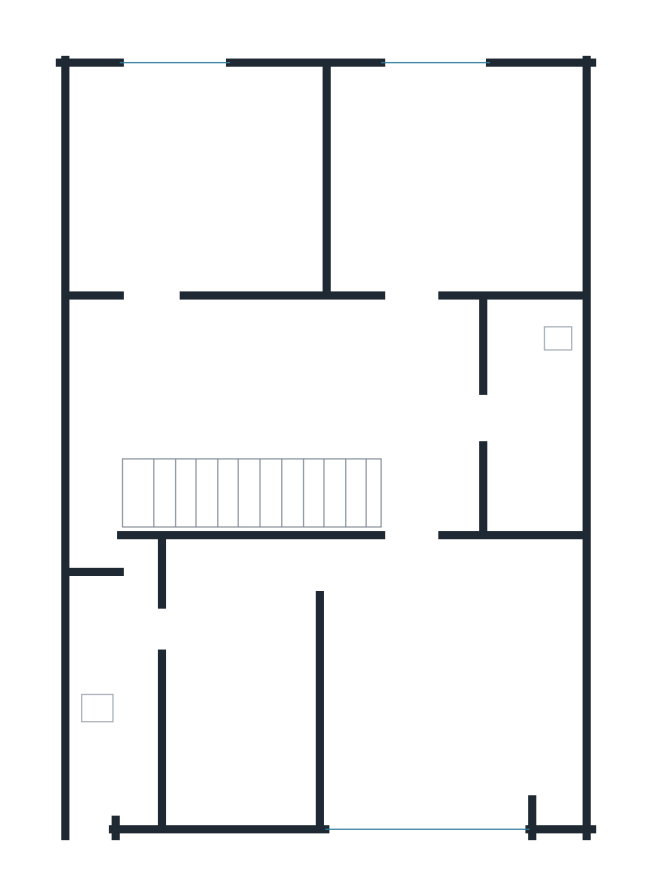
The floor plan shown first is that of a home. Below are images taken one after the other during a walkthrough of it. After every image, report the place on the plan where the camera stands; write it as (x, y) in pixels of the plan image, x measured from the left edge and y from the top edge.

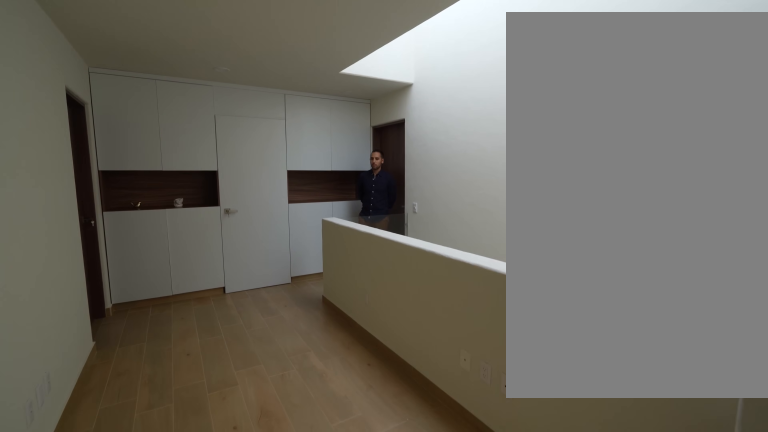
(86, 386)
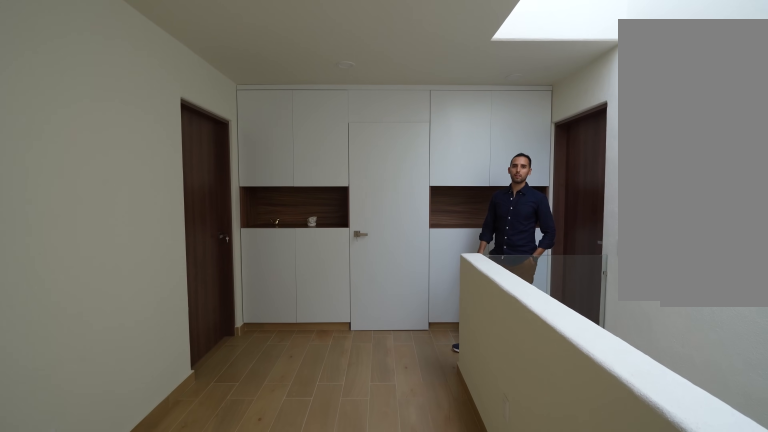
(143, 387)
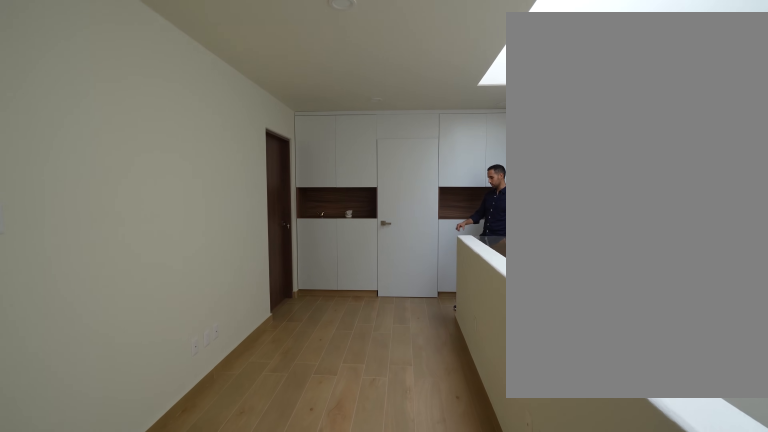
(144, 387)
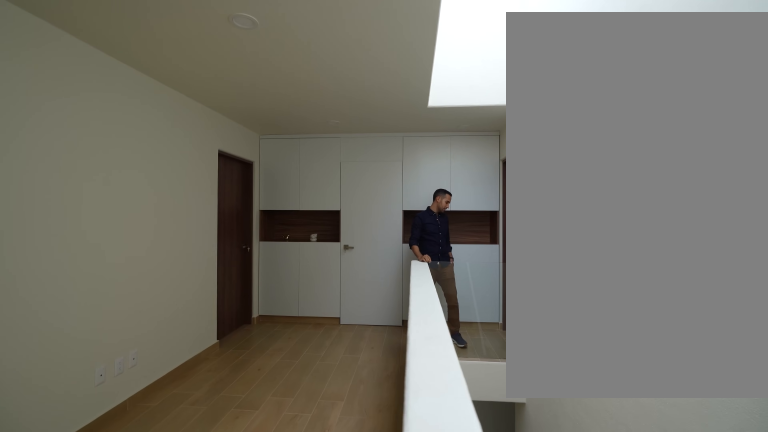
(118, 436)
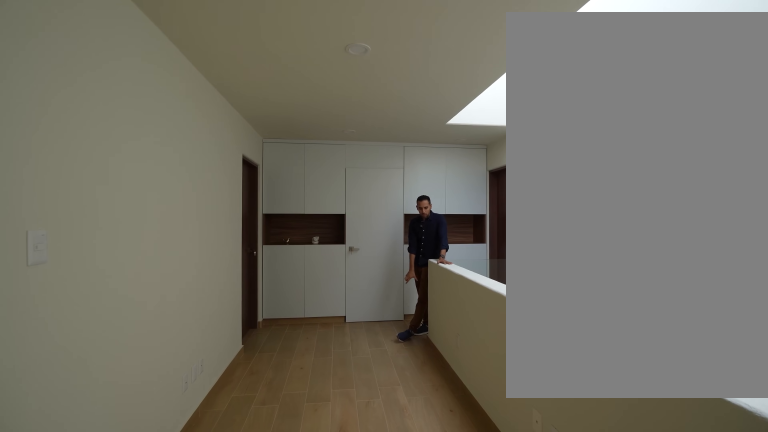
(101, 422)
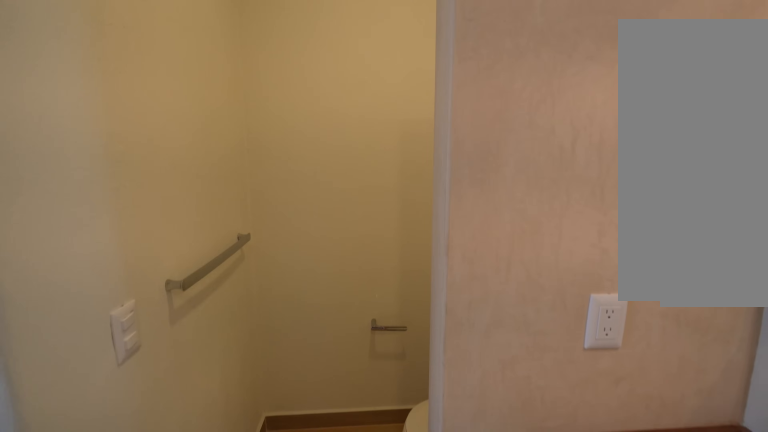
(504, 435)
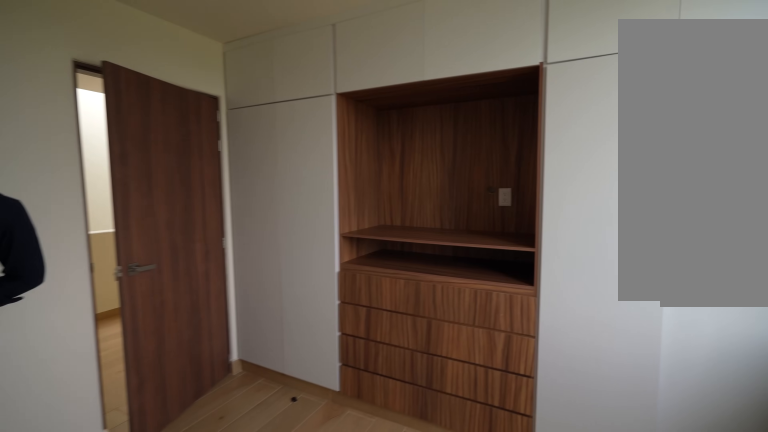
(481, 118)
